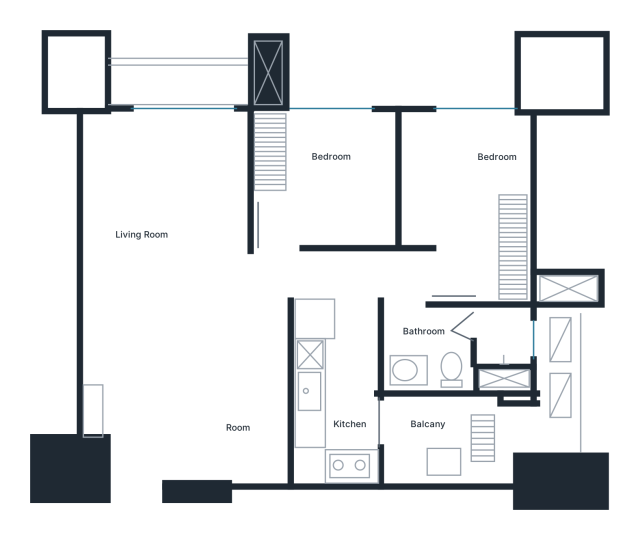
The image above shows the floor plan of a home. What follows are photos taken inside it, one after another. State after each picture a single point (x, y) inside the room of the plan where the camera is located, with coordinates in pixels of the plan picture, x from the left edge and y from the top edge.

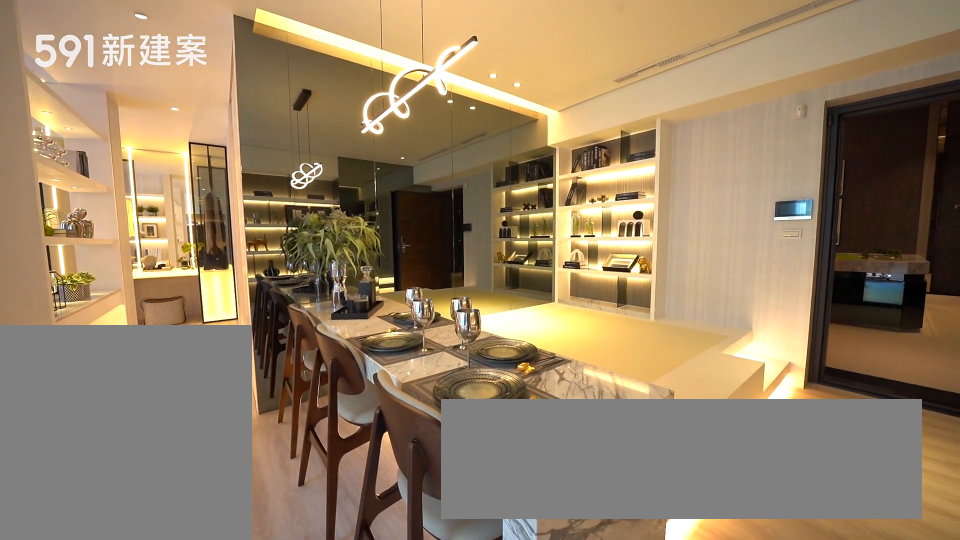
(224, 329)
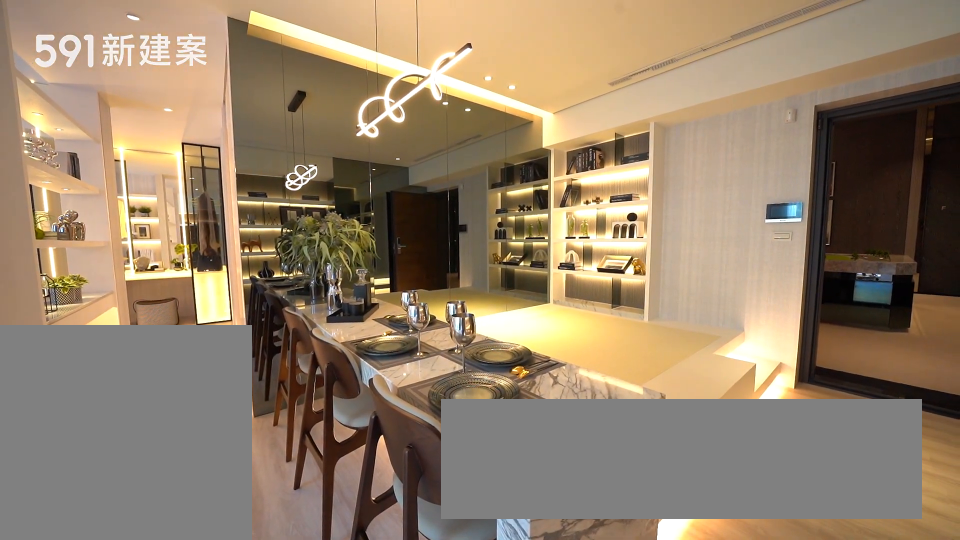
(224, 329)
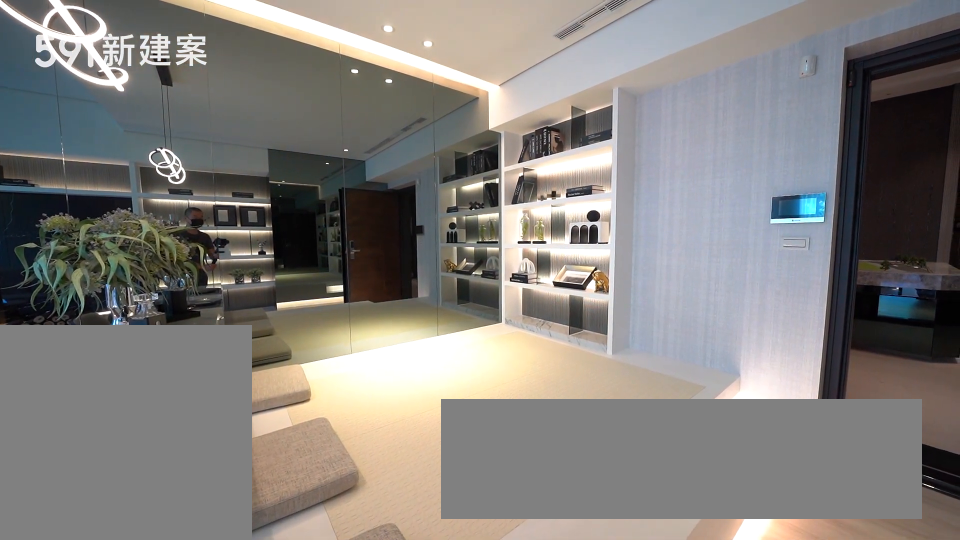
(234, 425)
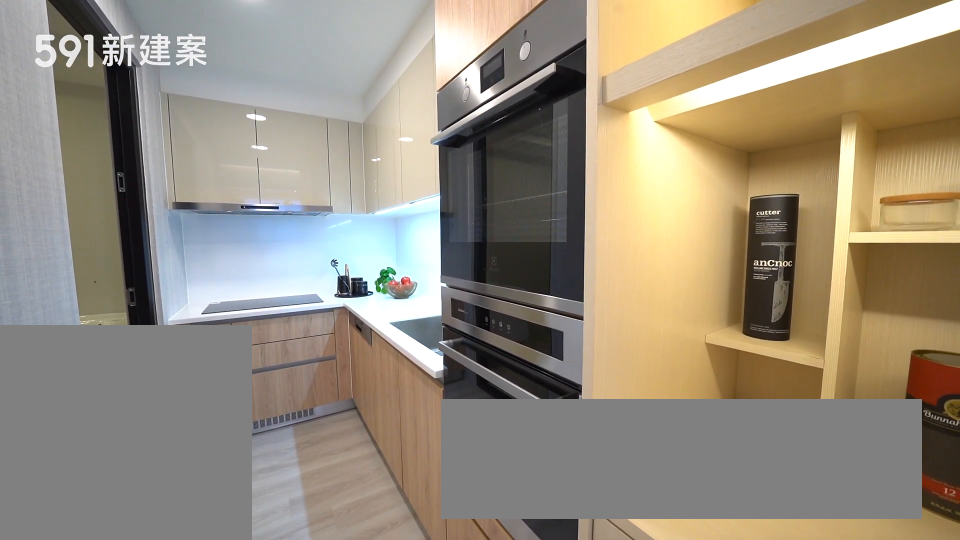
(337, 391)
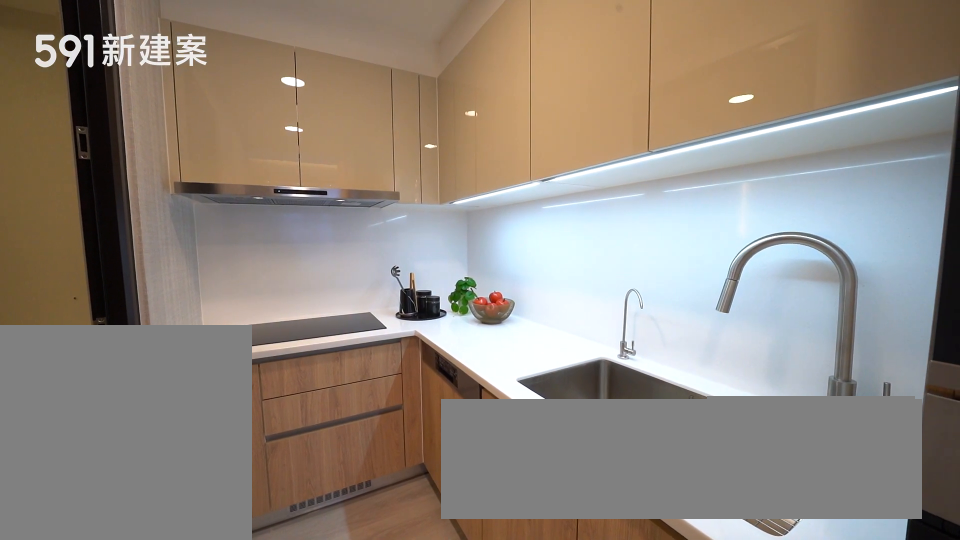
(337, 391)
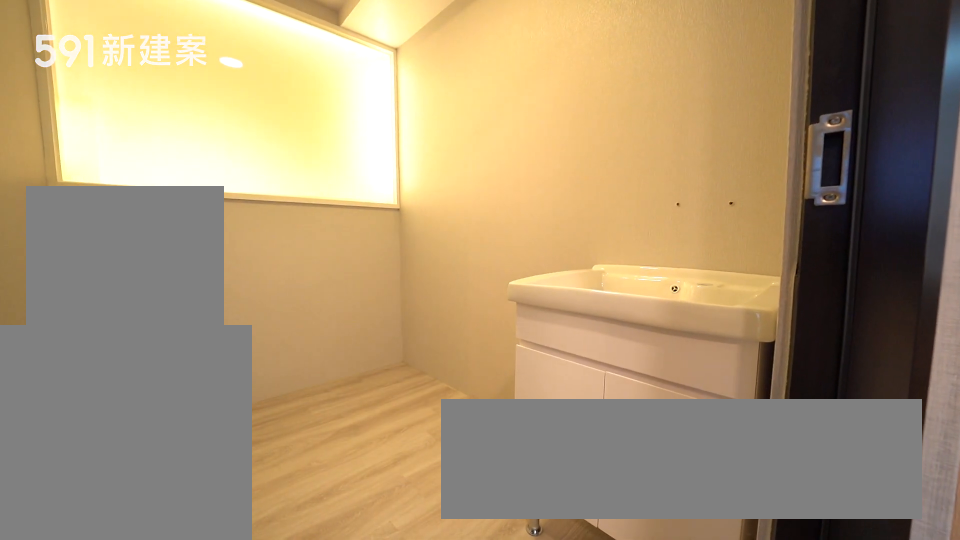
(454, 442)
